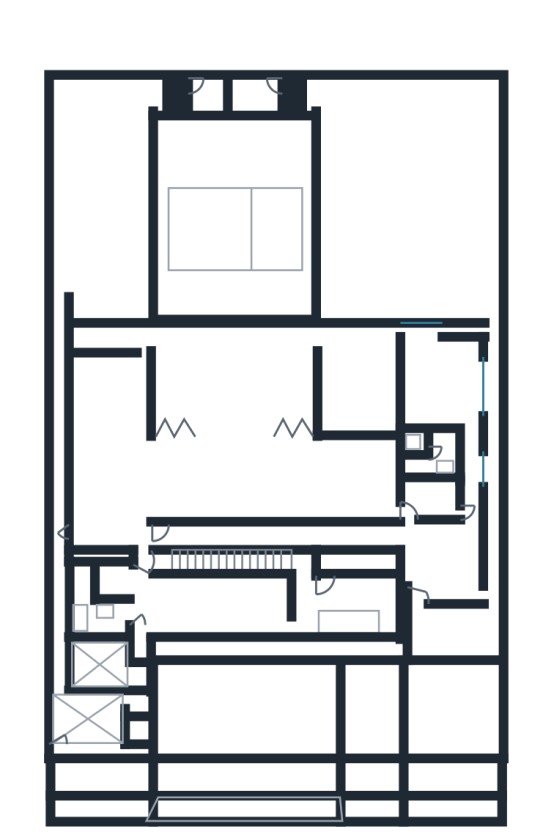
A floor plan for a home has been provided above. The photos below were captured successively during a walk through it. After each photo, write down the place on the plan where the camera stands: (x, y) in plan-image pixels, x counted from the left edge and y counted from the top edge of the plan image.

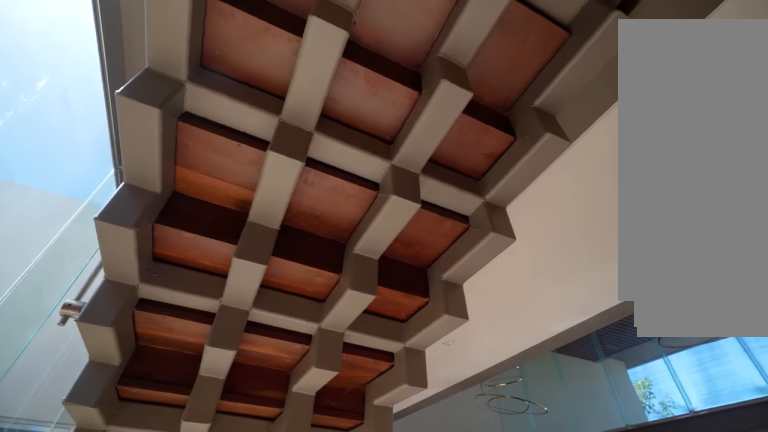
(241, 567)
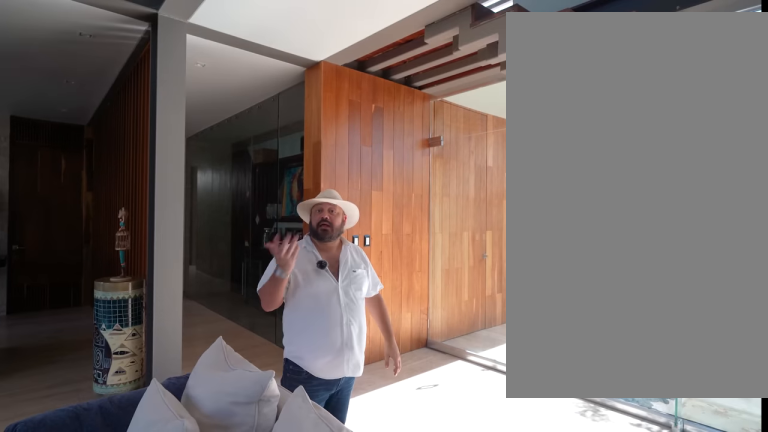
(270, 524)
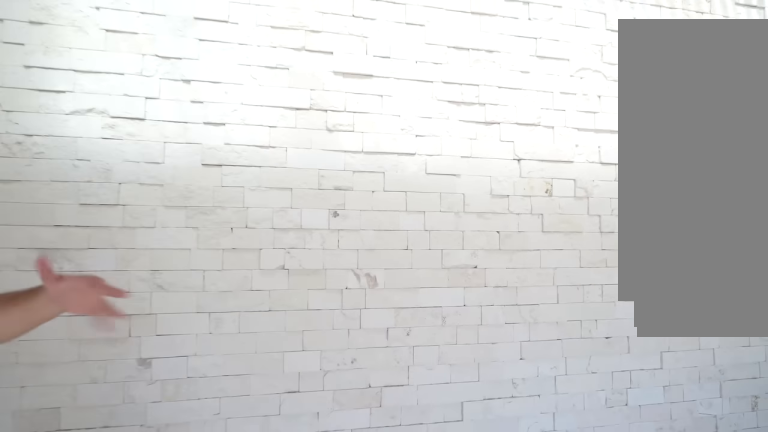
(192, 662)
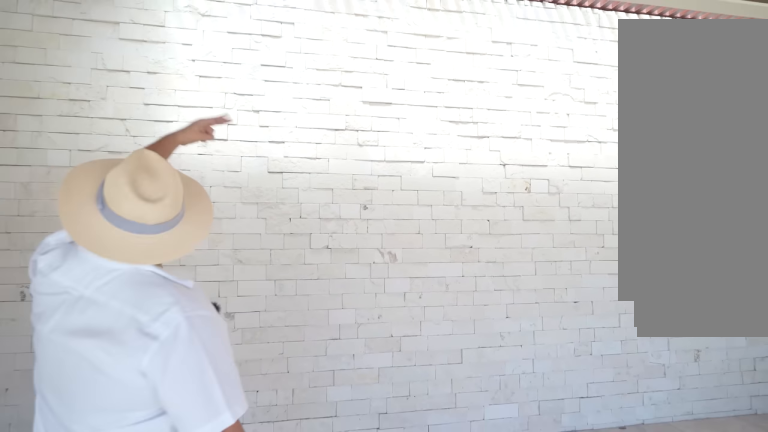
(195, 668)
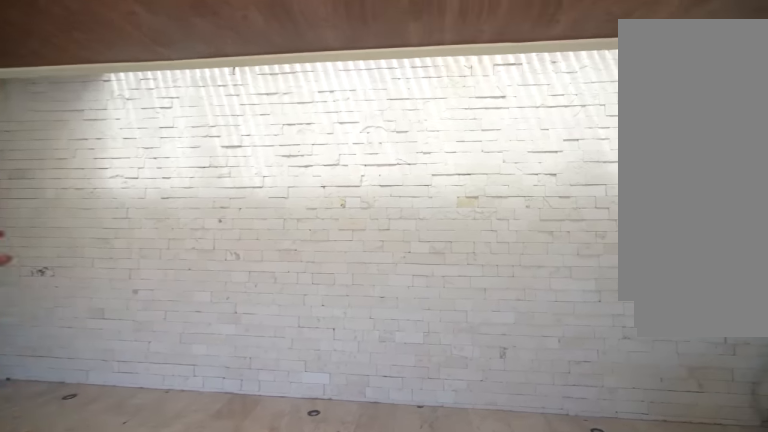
(217, 708)
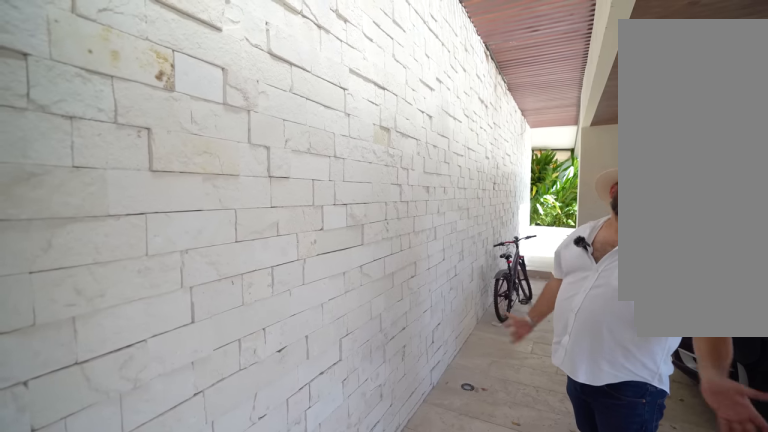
(202, 660)
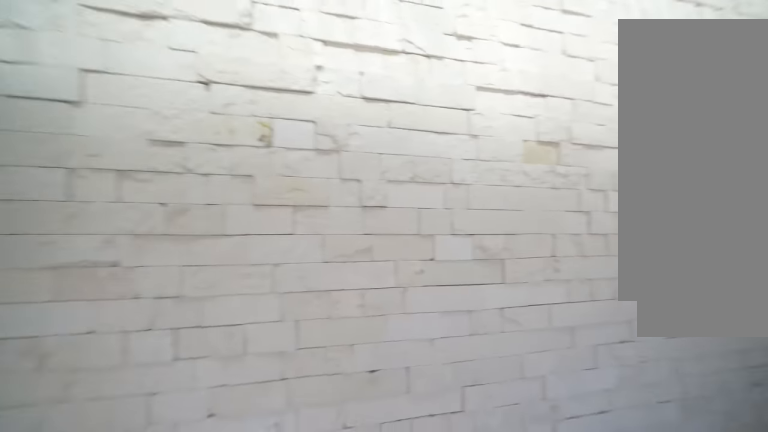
(202, 656)
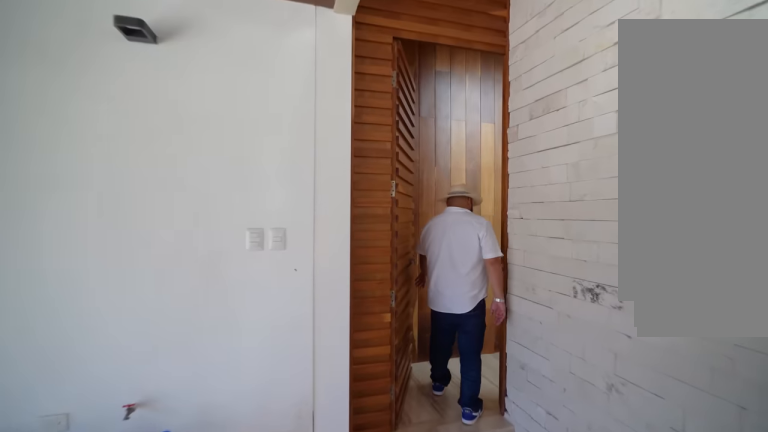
(206, 684)
